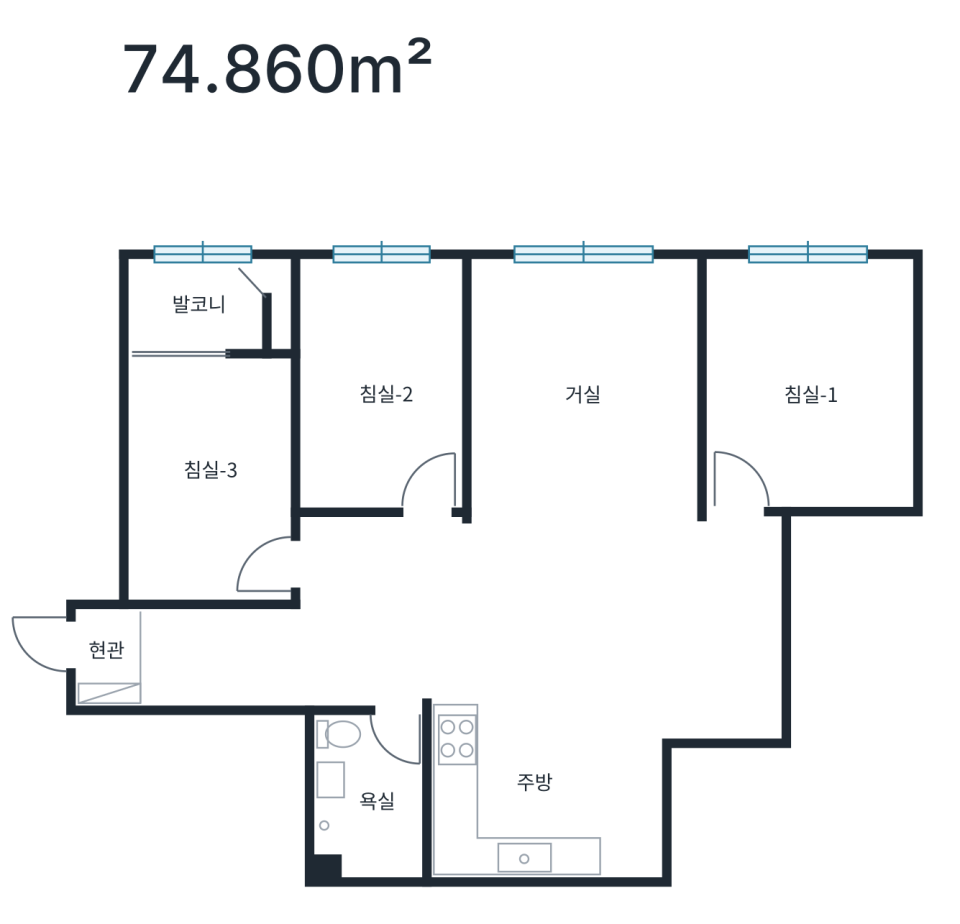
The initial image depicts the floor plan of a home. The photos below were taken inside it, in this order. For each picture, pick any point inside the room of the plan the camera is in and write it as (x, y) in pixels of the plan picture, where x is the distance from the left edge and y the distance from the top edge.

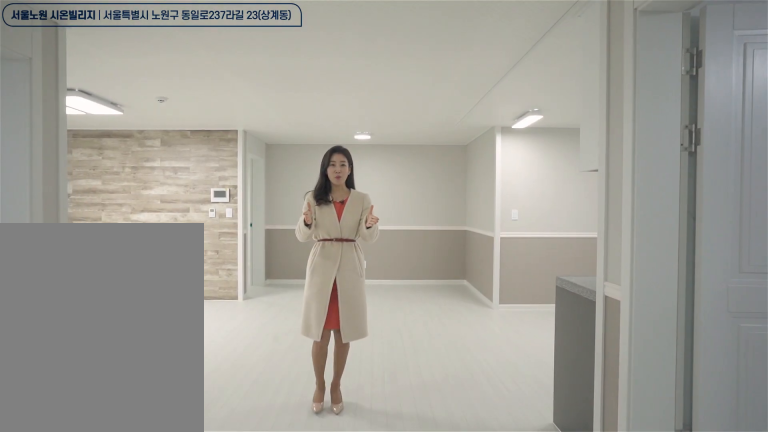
(542, 614)
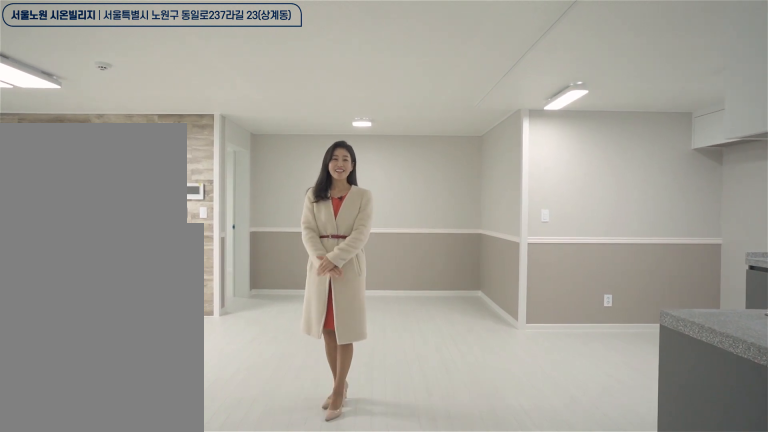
(542, 614)
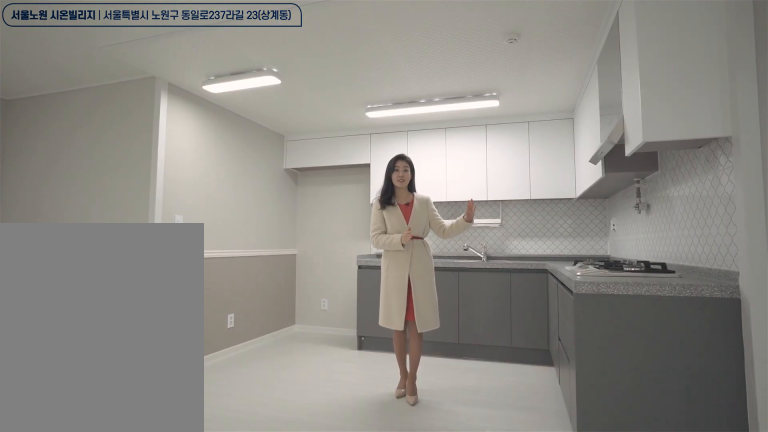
(552, 796)
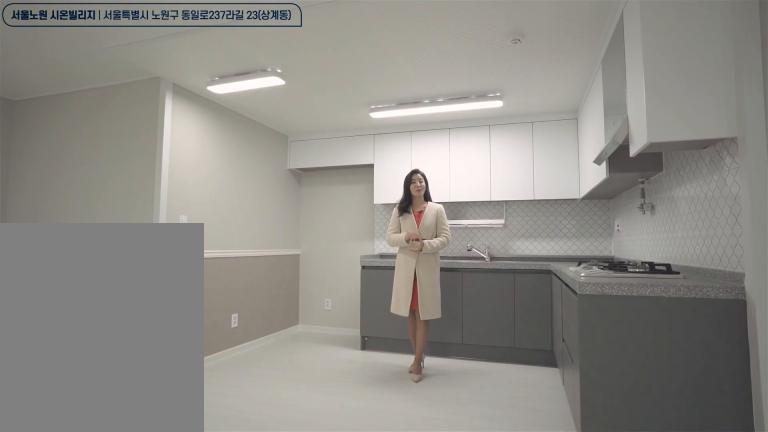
(552, 796)
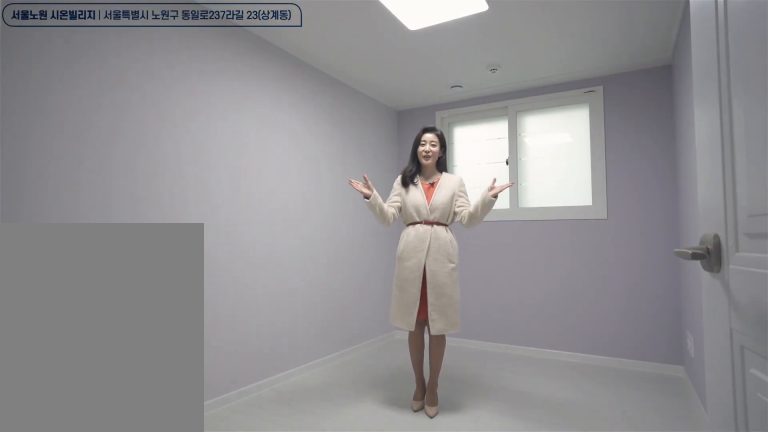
(381, 386)
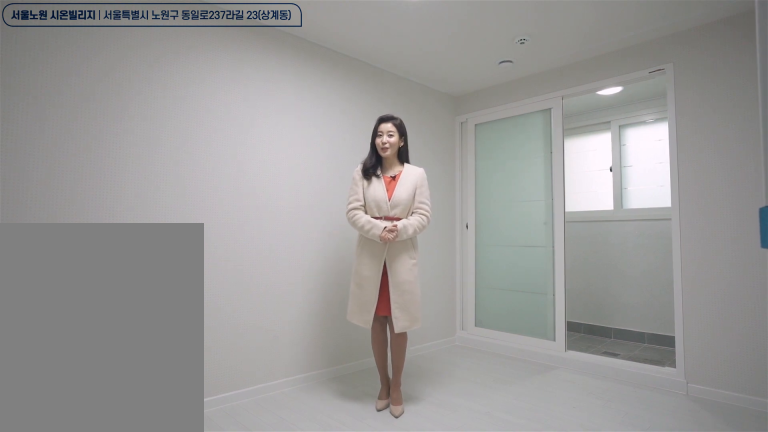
(208, 430)
